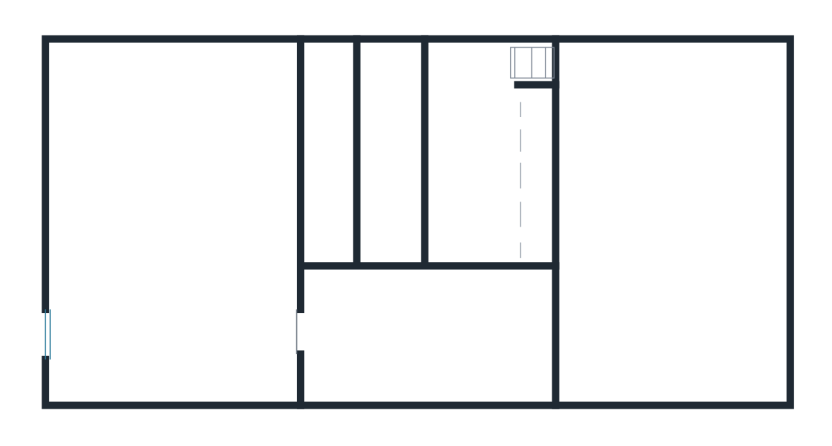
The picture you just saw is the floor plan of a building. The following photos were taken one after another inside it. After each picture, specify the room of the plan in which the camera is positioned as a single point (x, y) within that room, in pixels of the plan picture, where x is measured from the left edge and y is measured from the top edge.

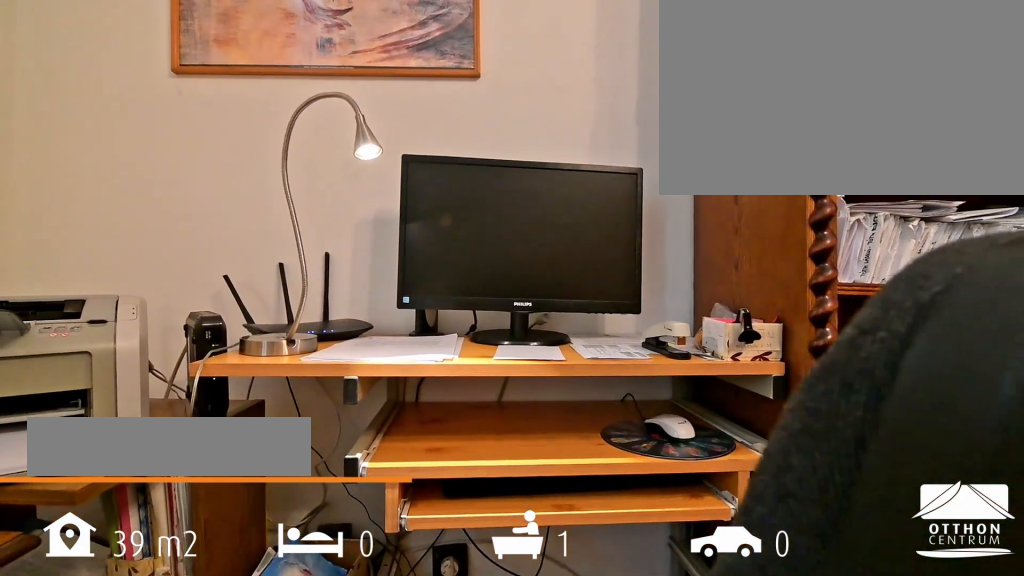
(677, 216)
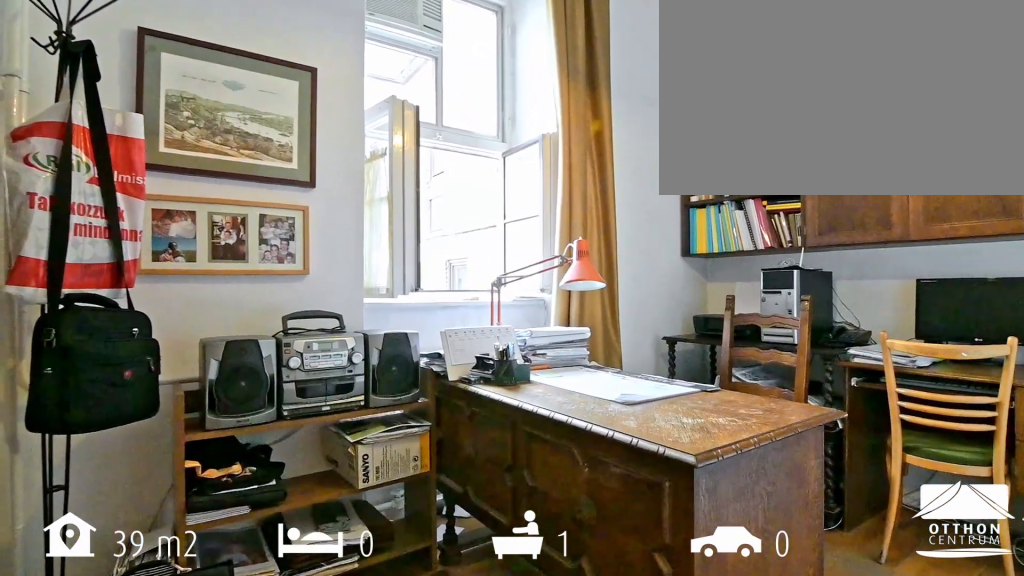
(173, 219)
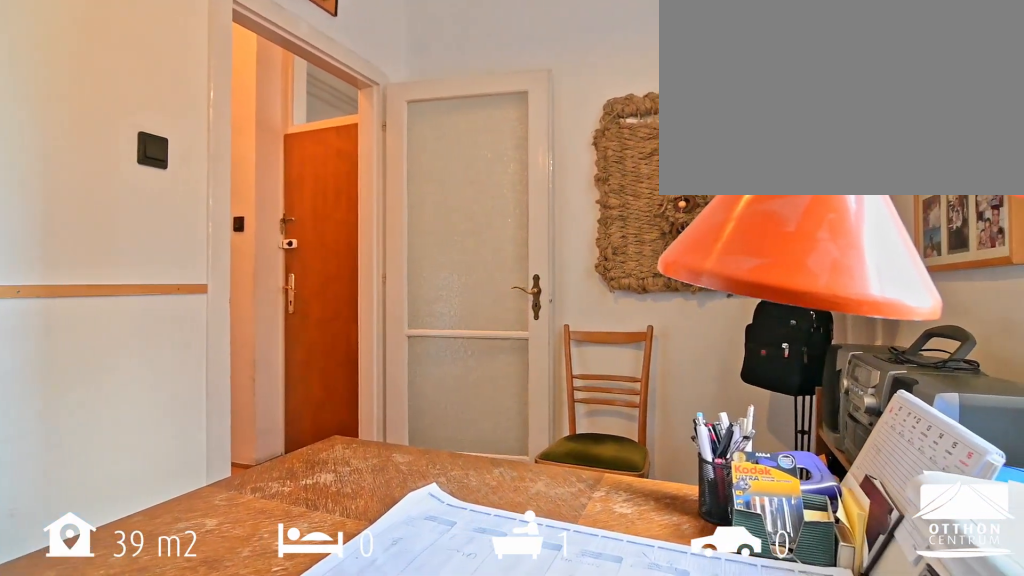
(173, 219)
